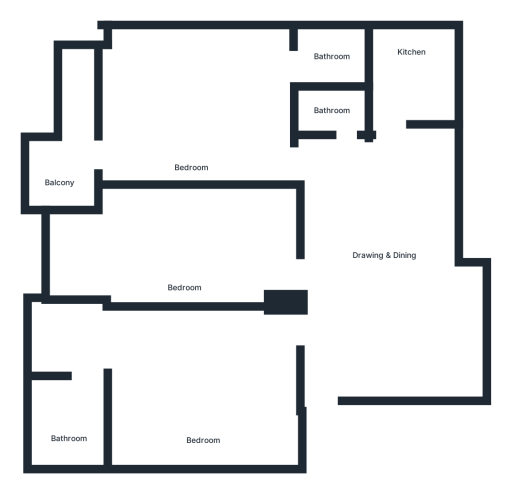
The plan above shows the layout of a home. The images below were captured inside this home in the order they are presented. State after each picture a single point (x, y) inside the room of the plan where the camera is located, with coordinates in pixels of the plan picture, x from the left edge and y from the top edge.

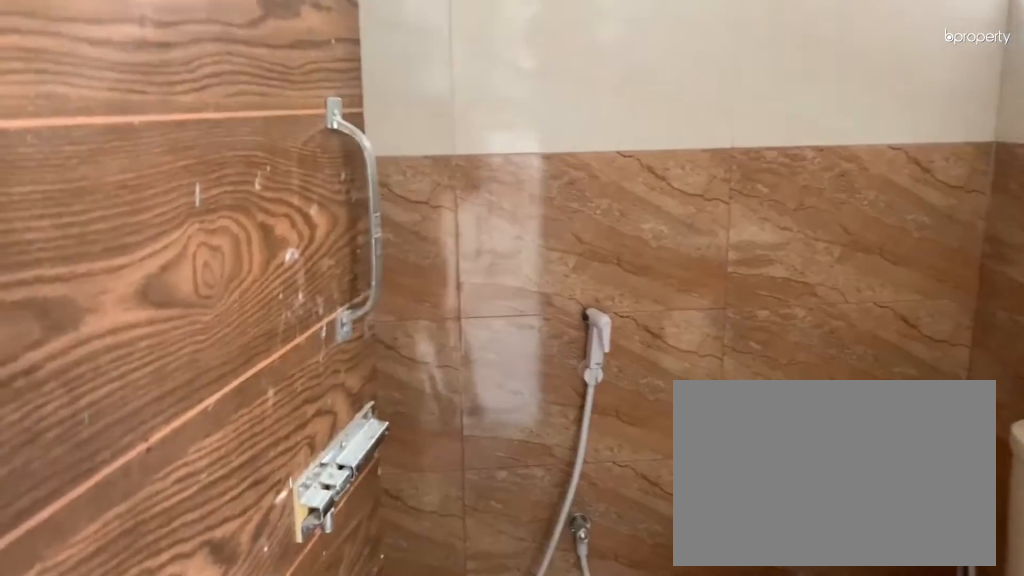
(90, 369)
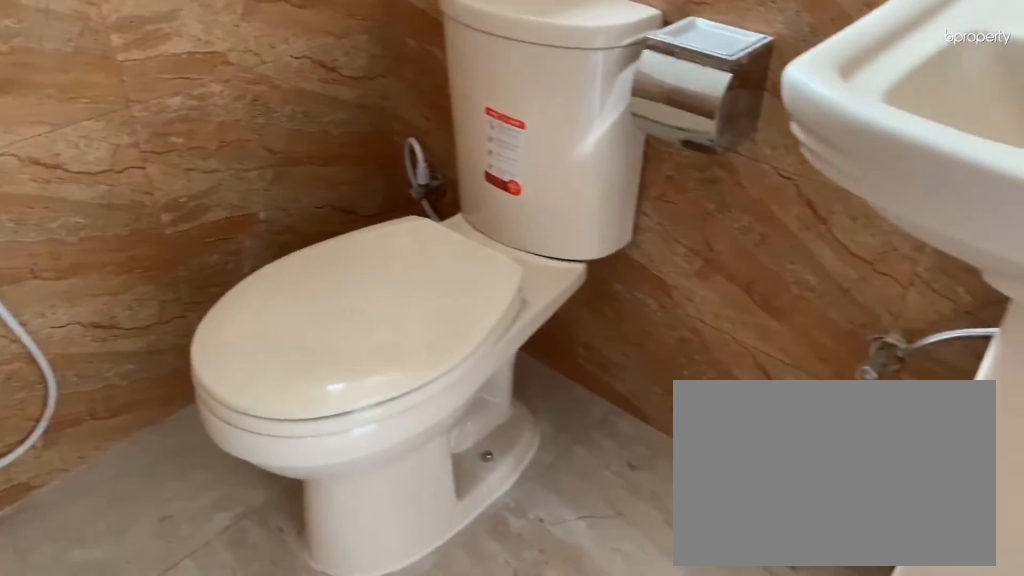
(67, 442)
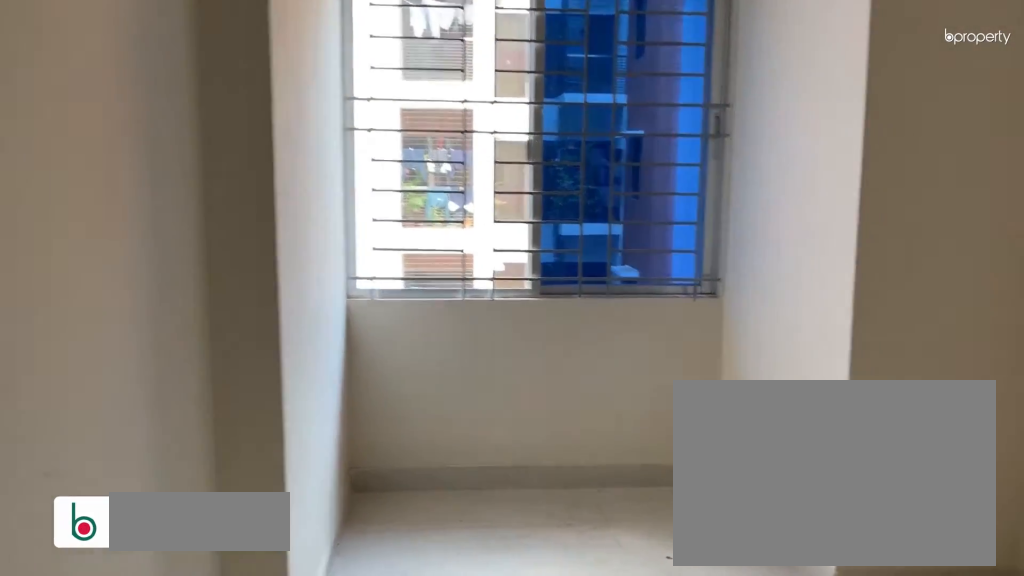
(193, 244)
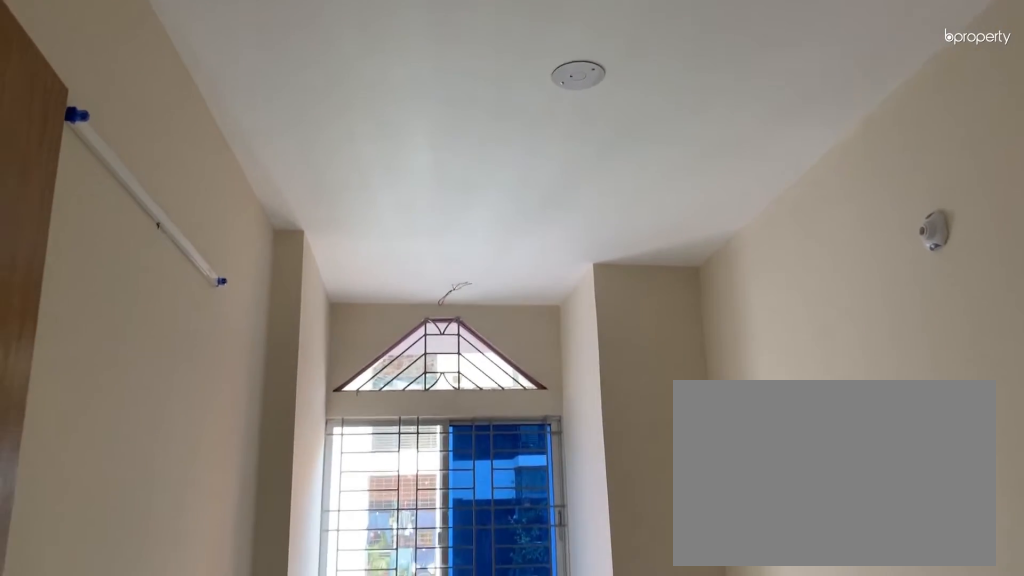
(193, 244)
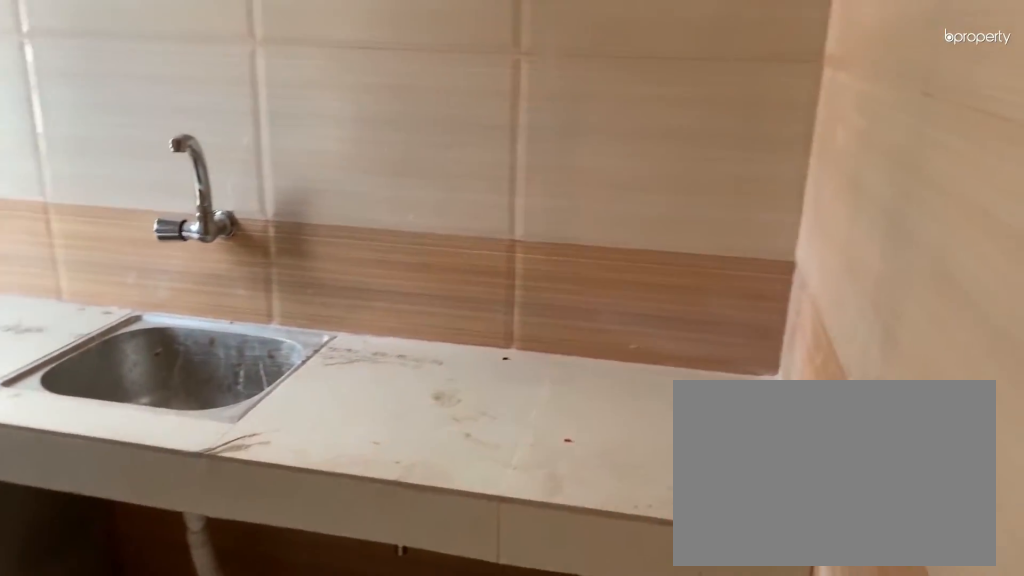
(411, 58)
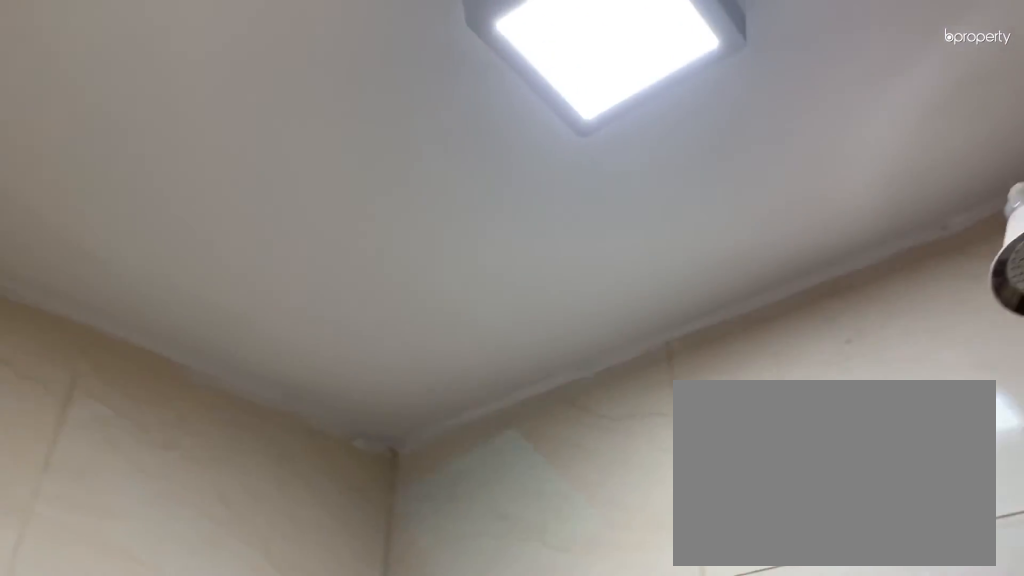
(331, 110)
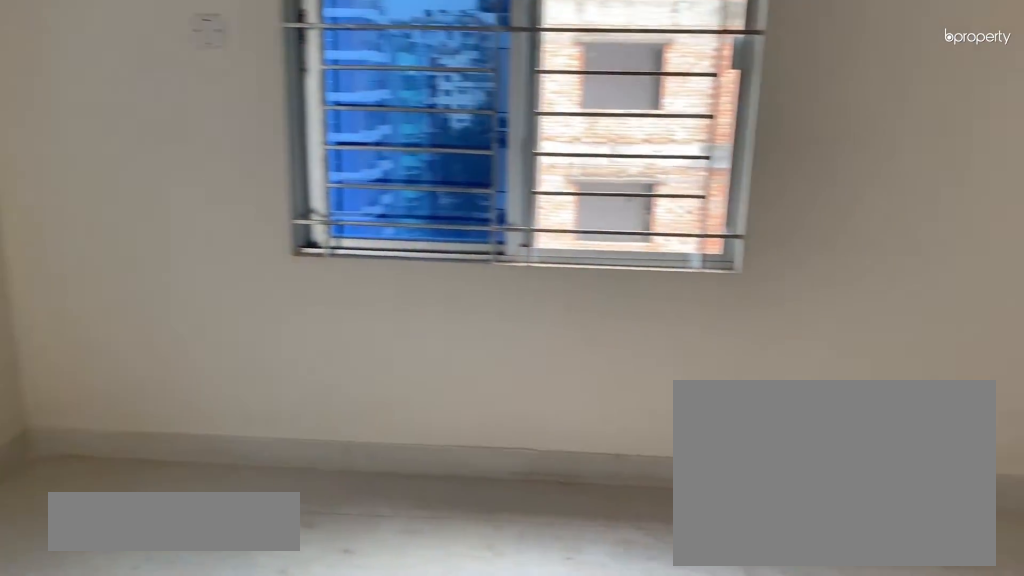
(191, 115)
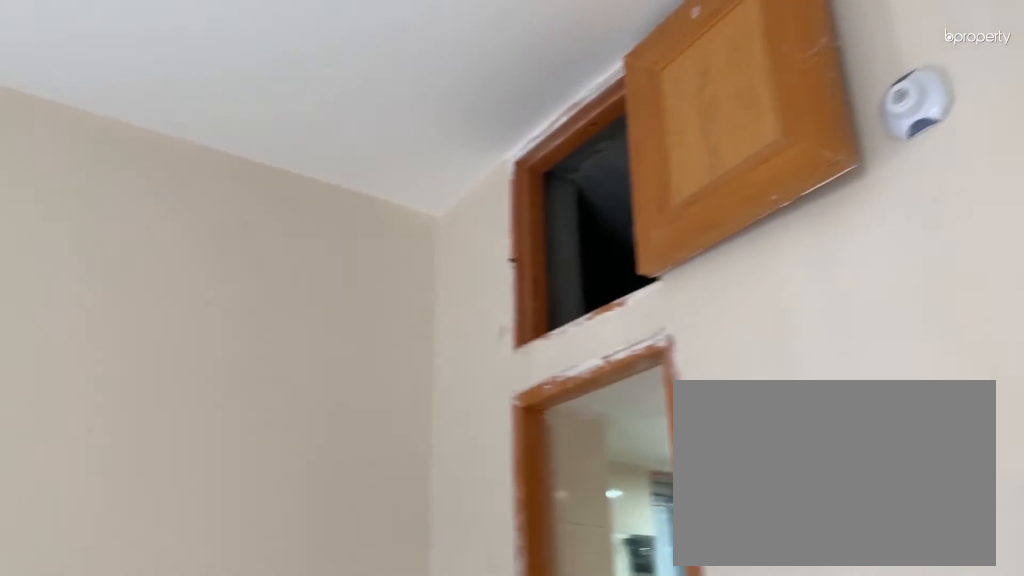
(191, 115)
